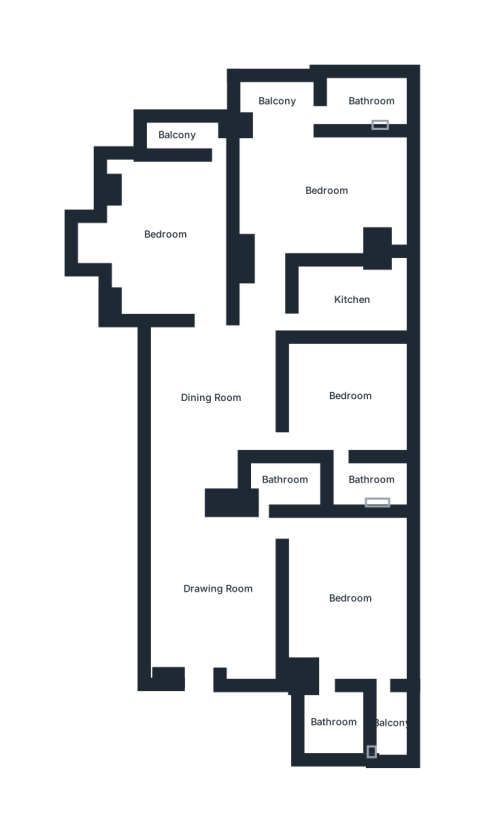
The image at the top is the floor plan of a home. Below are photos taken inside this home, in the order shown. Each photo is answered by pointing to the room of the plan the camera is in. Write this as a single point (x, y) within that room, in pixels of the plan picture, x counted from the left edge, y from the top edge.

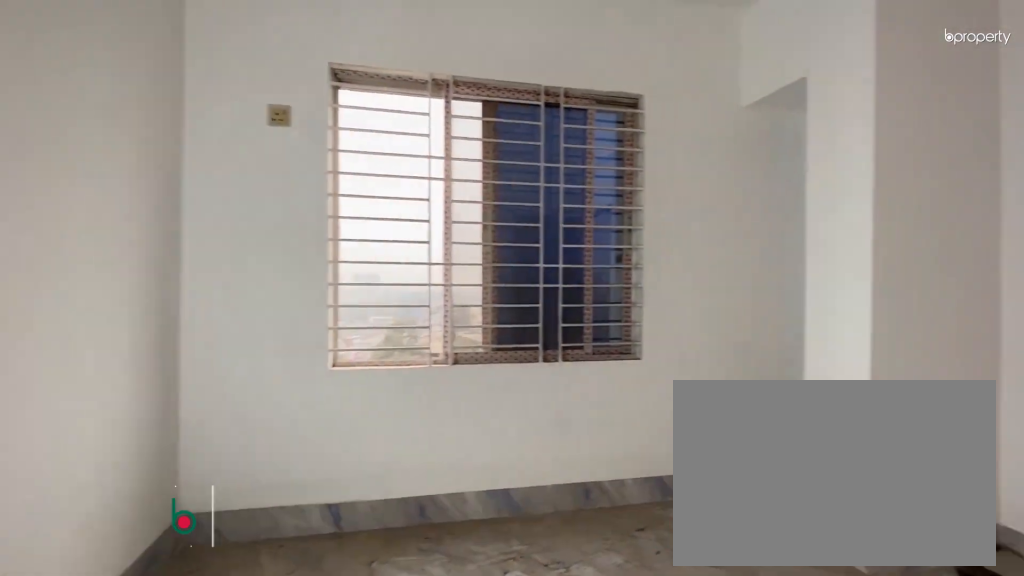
(326, 193)
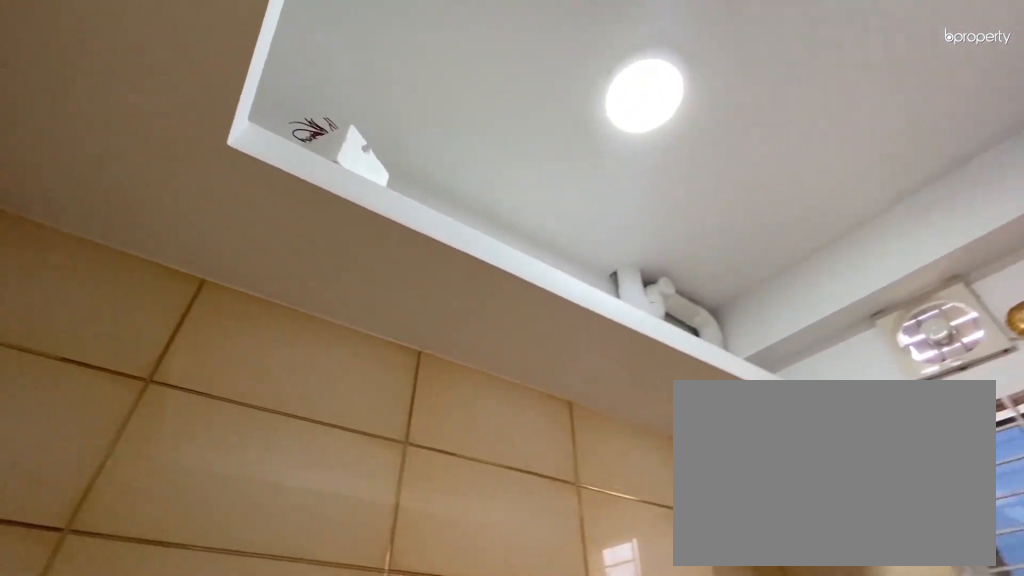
(351, 298)
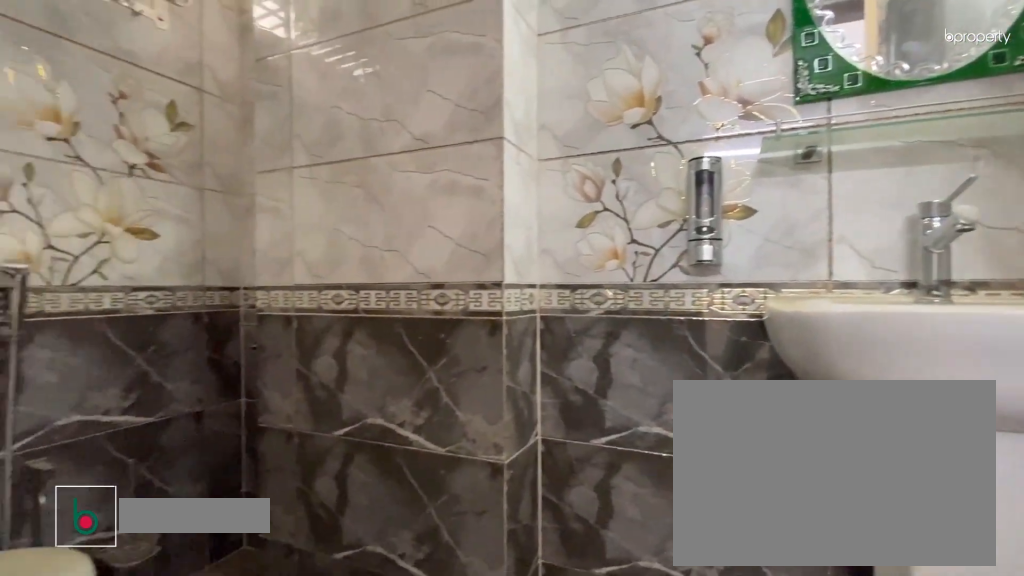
(372, 480)
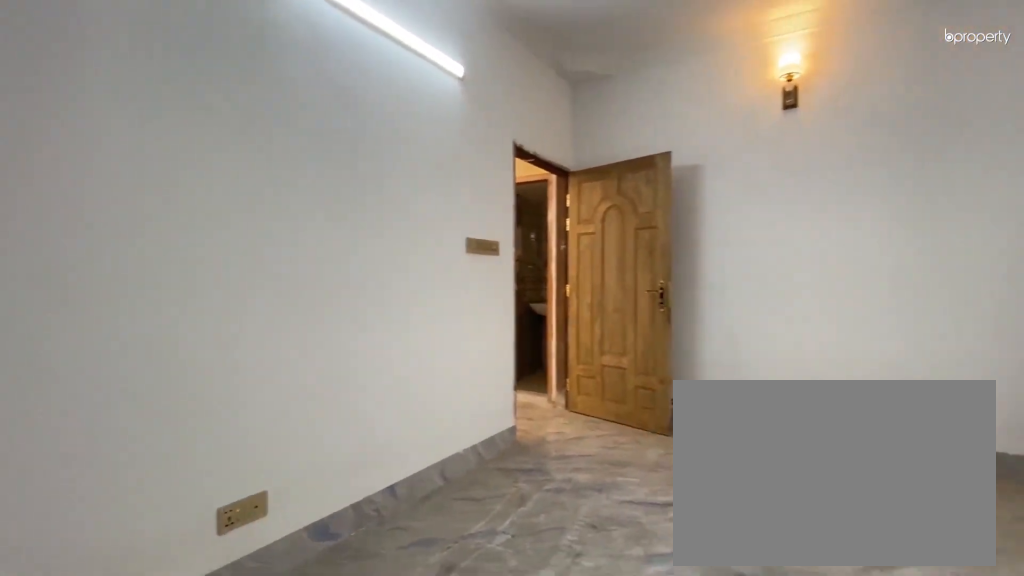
(350, 599)
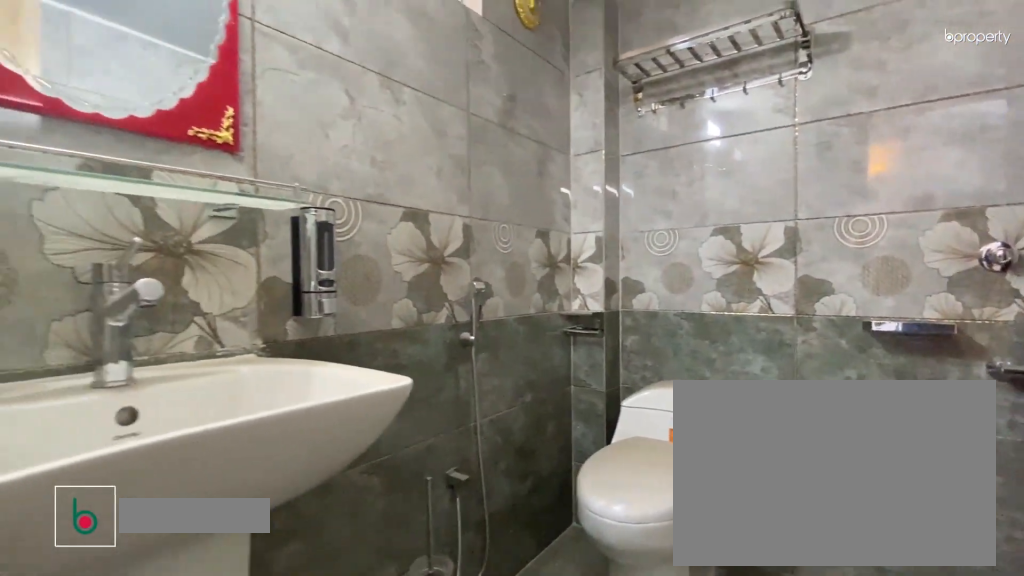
(336, 721)
